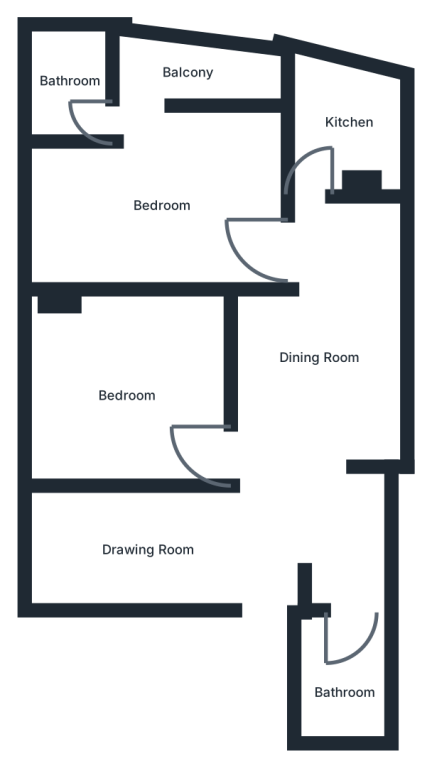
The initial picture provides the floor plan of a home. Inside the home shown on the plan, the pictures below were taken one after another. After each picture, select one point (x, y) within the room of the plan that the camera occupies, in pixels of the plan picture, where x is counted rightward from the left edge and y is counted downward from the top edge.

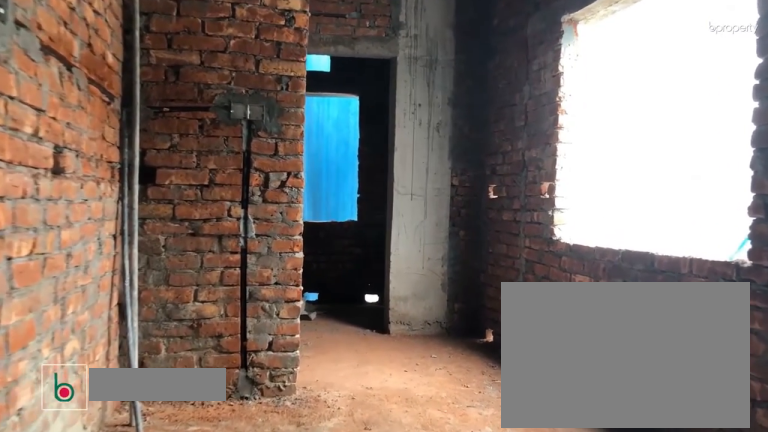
(320, 368)
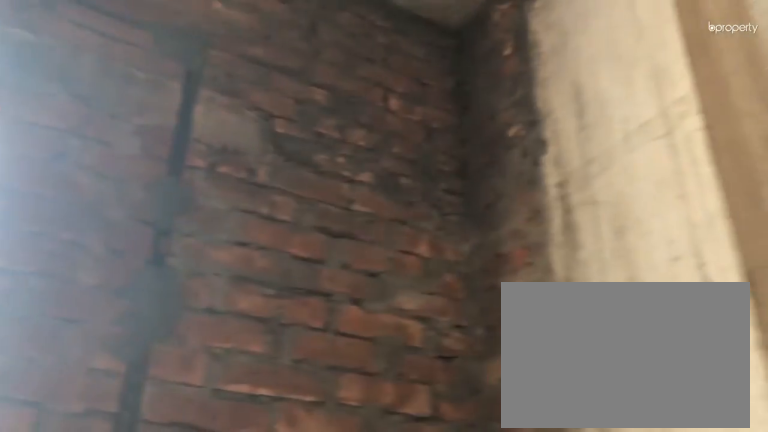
(320, 368)
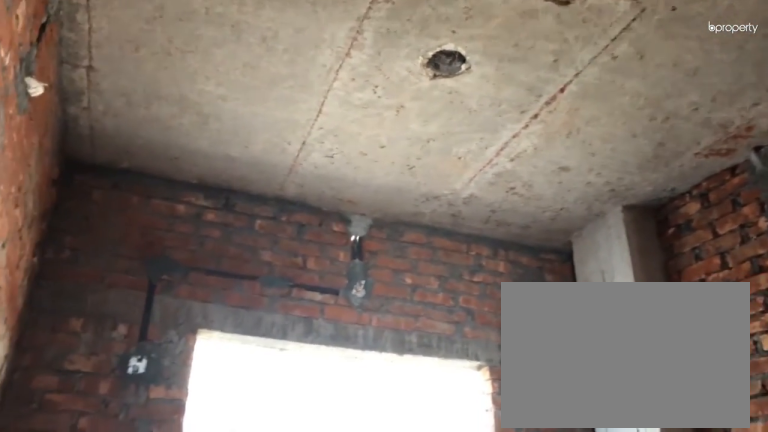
(131, 387)
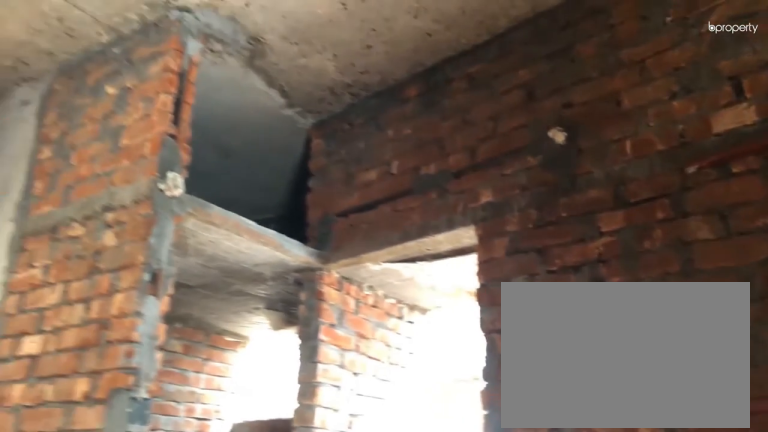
(162, 198)
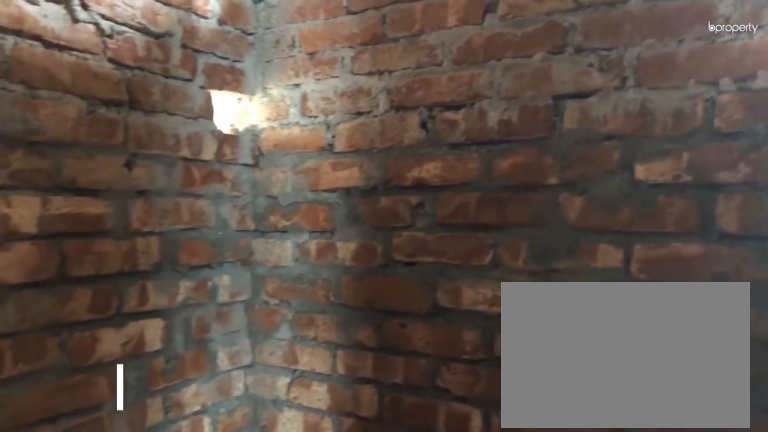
(67, 83)
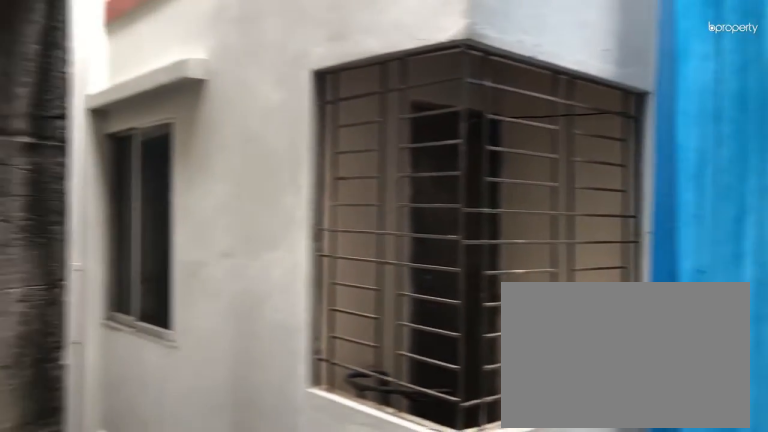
(196, 70)
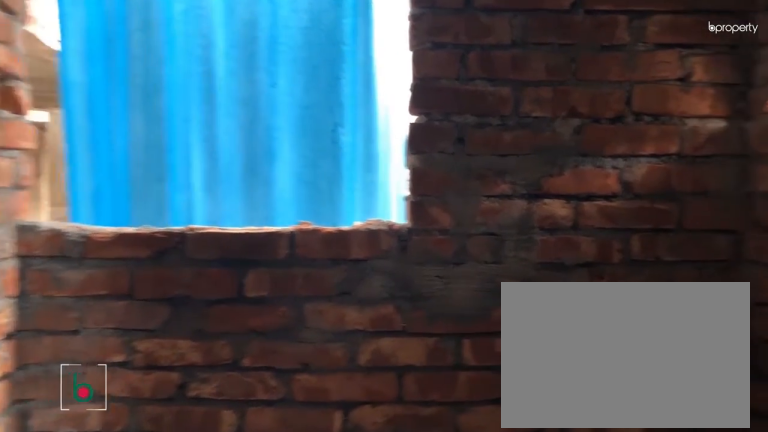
(349, 127)
